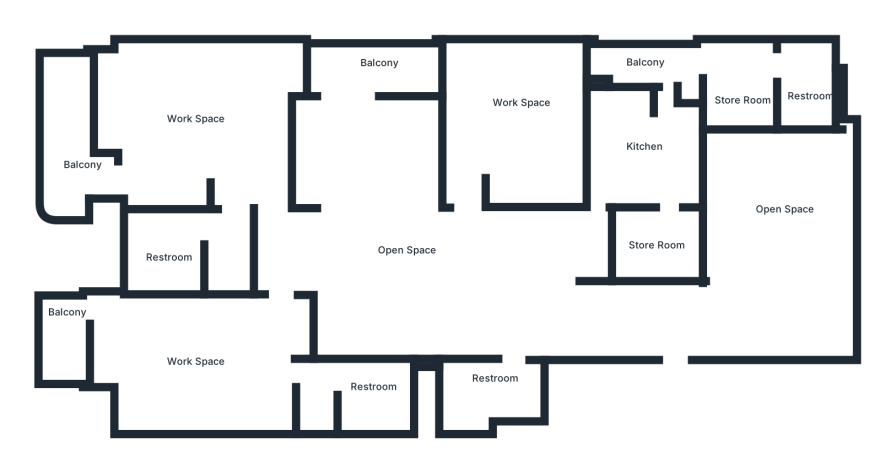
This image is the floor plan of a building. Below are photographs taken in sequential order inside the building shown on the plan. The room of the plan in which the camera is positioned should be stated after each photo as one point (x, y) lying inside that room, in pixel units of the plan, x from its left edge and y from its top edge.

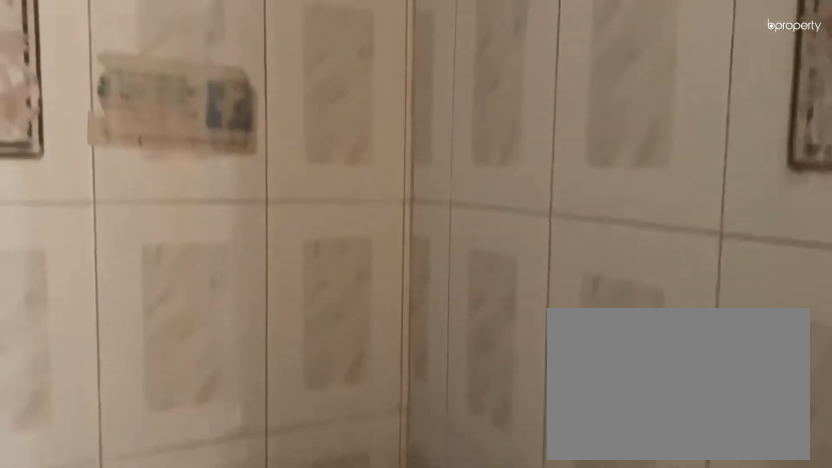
(506, 383)
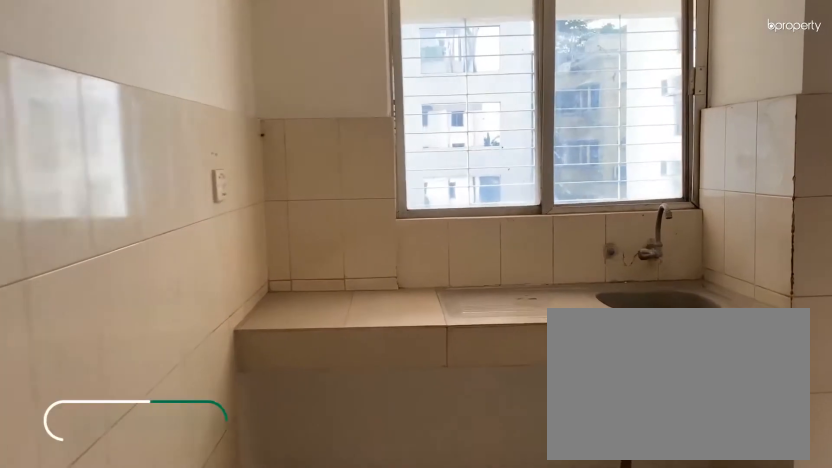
(657, 157)
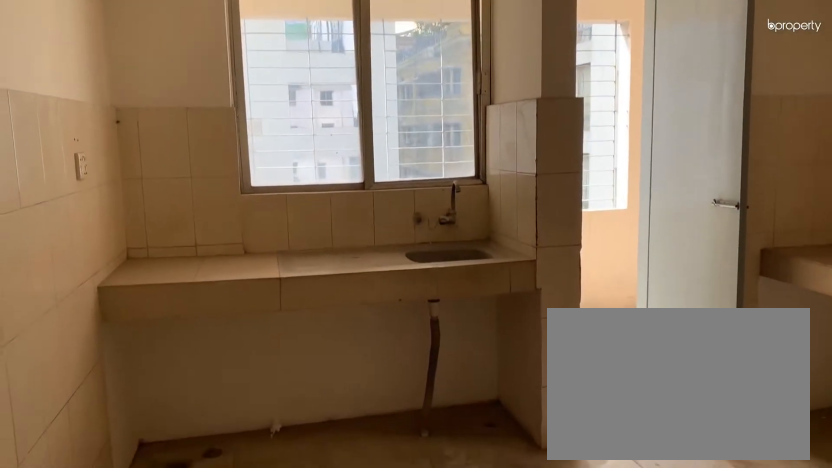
(657, 157)
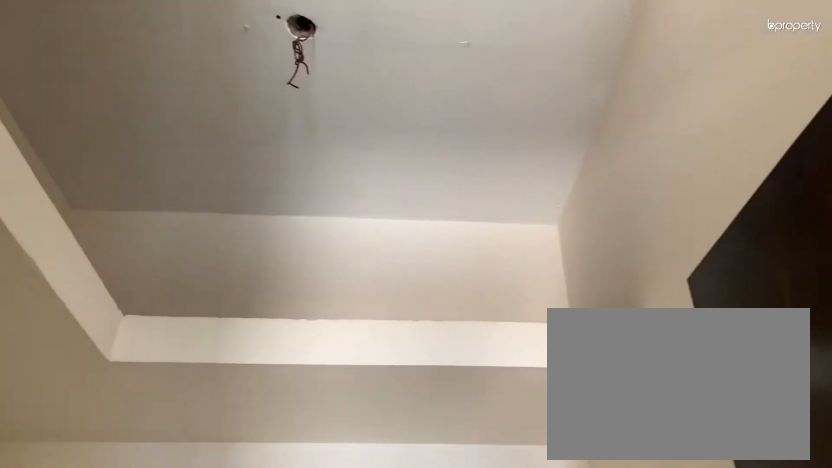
(659, 248)
